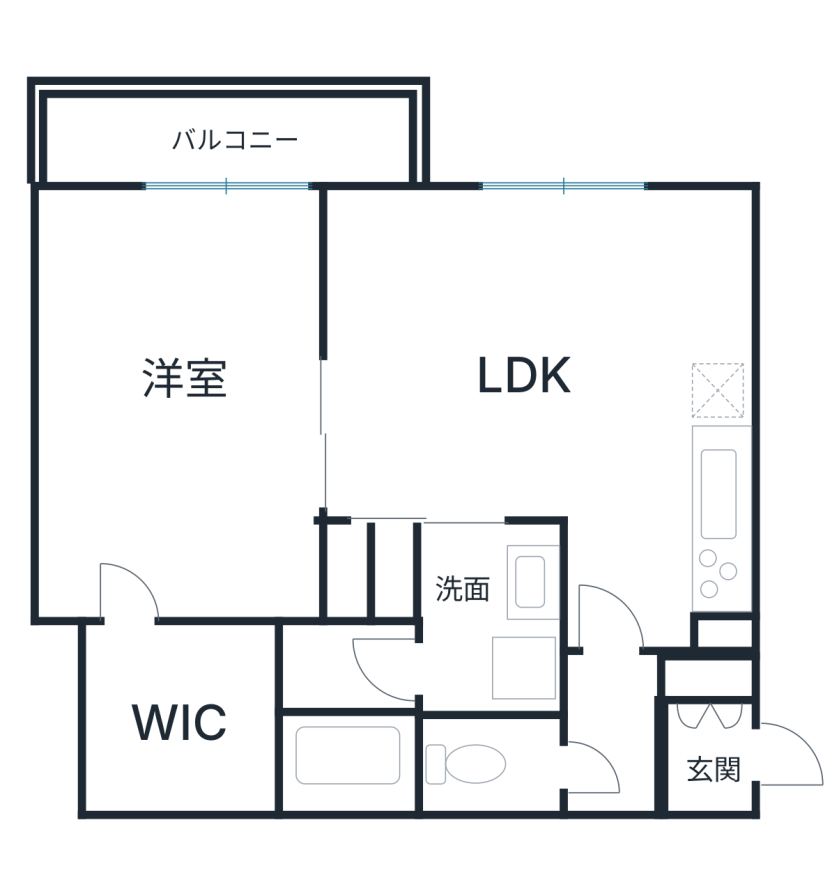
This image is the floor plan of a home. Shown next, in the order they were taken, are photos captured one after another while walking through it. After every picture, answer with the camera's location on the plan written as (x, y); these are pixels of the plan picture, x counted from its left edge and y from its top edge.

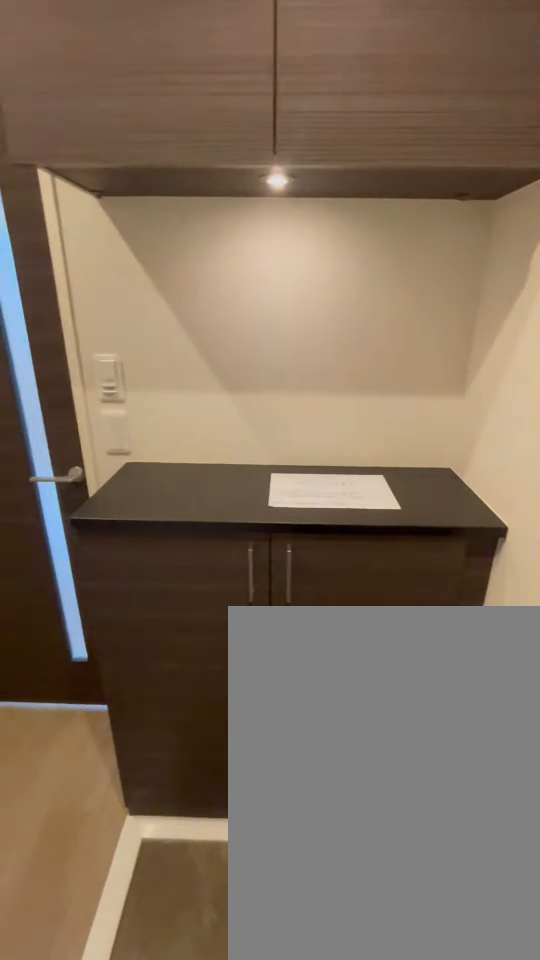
(718, 767)
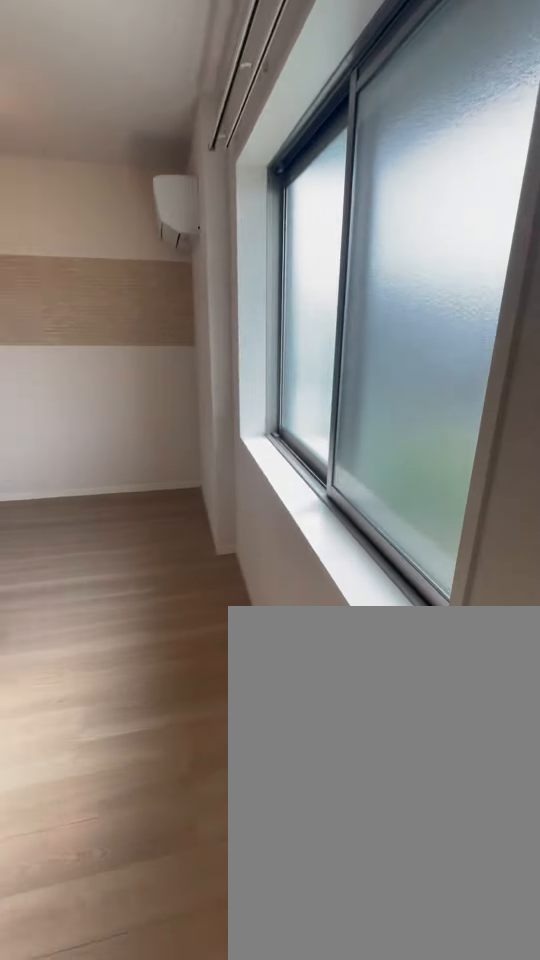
(683, 255)
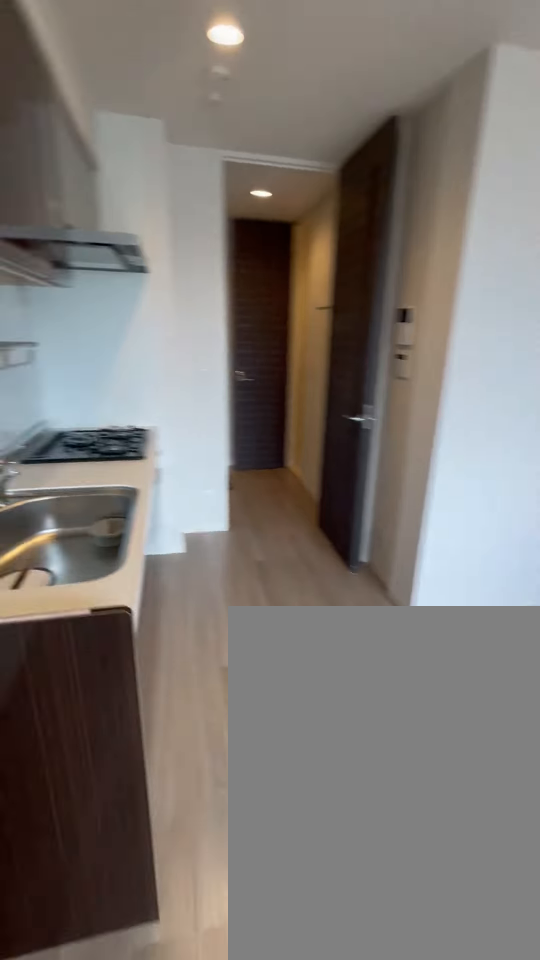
(666, 305)
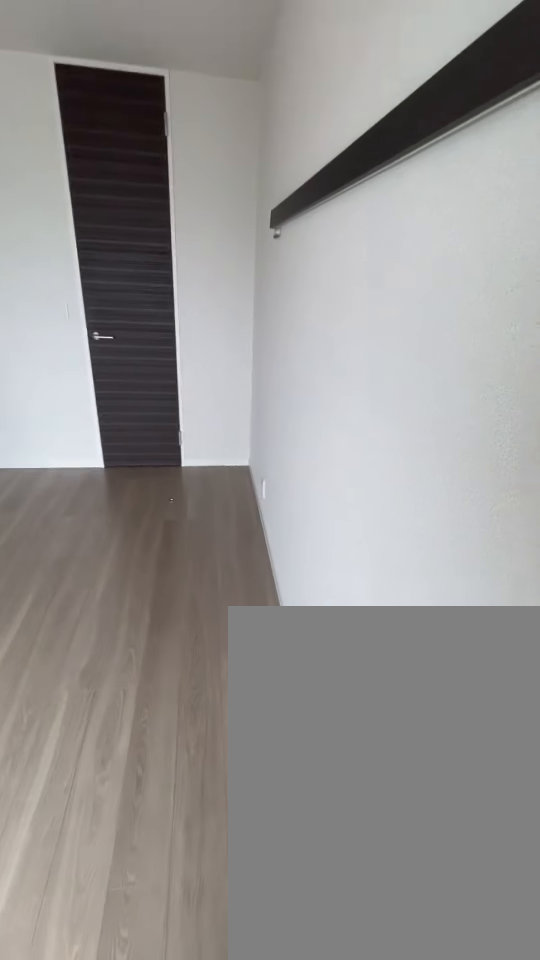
(114, 255)
